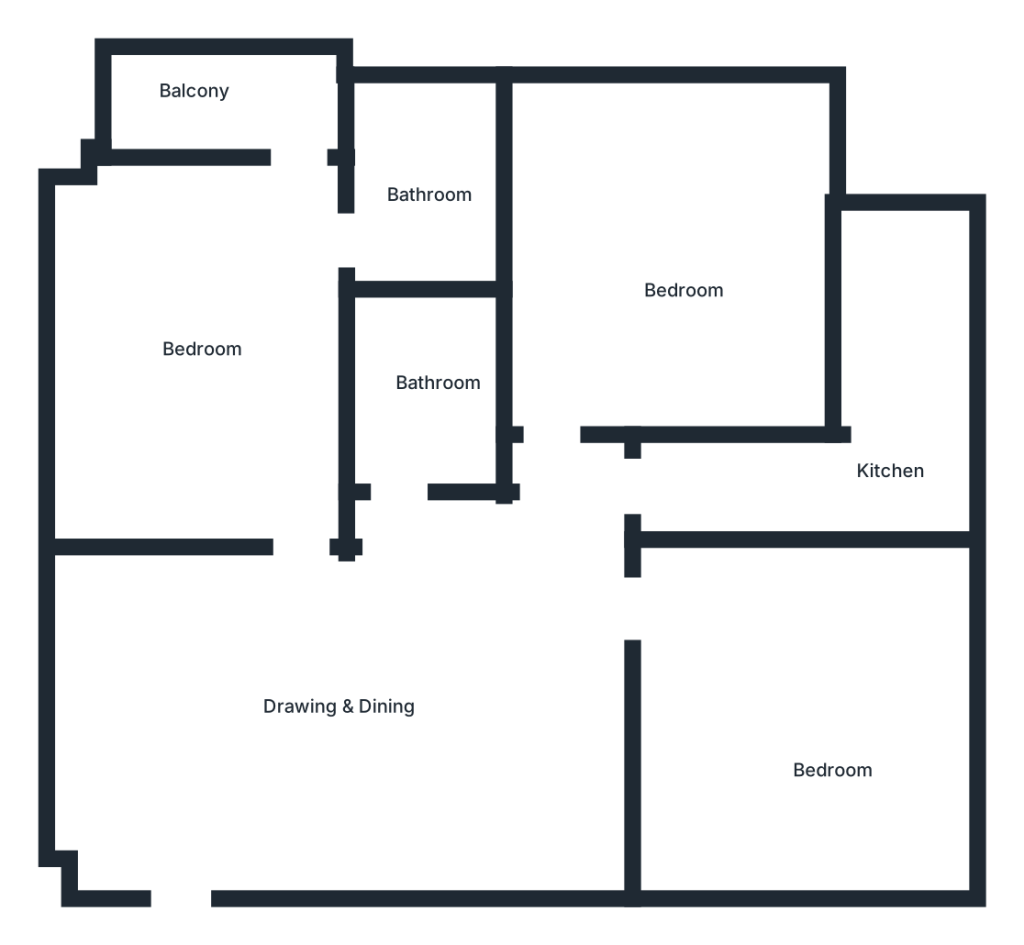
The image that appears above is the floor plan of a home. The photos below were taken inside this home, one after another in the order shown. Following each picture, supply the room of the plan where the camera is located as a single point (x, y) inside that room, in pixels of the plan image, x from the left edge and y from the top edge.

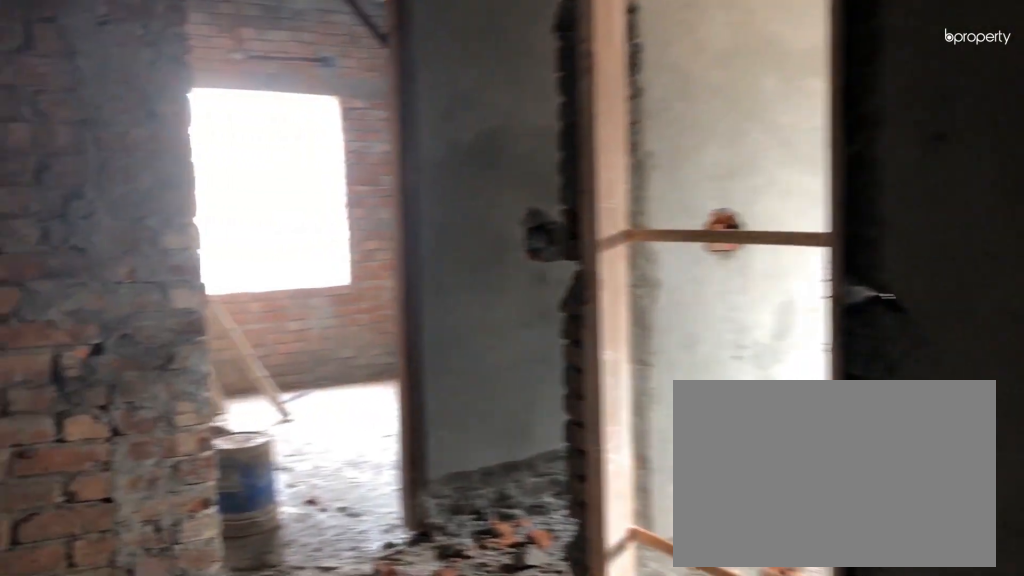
(326, 683)
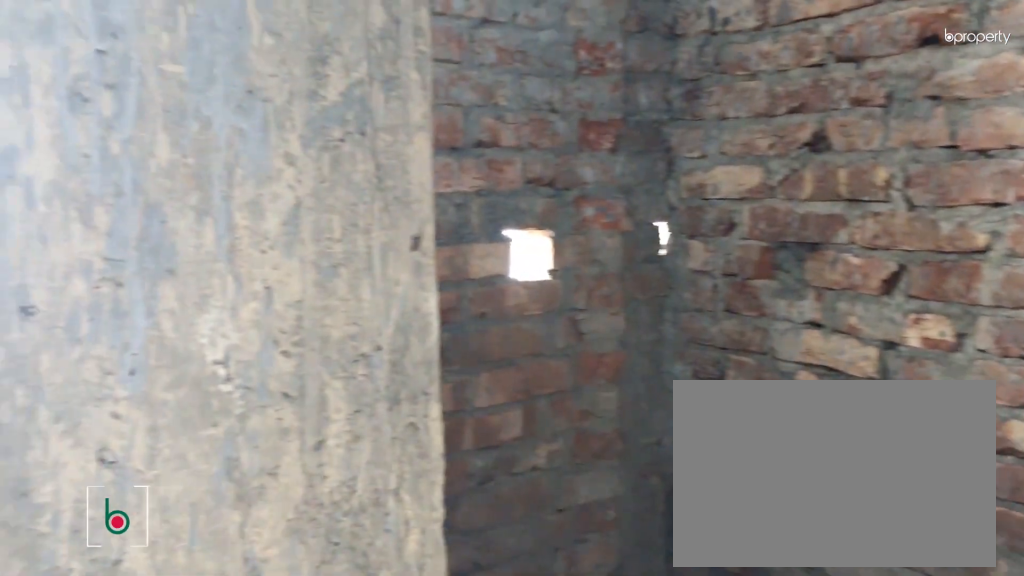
(424, 197)
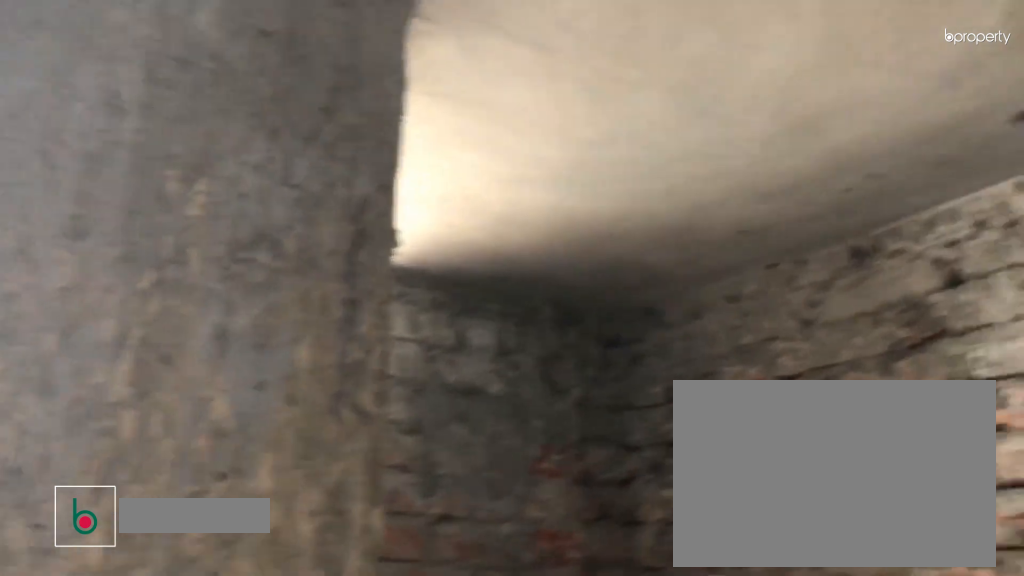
(424, 197)
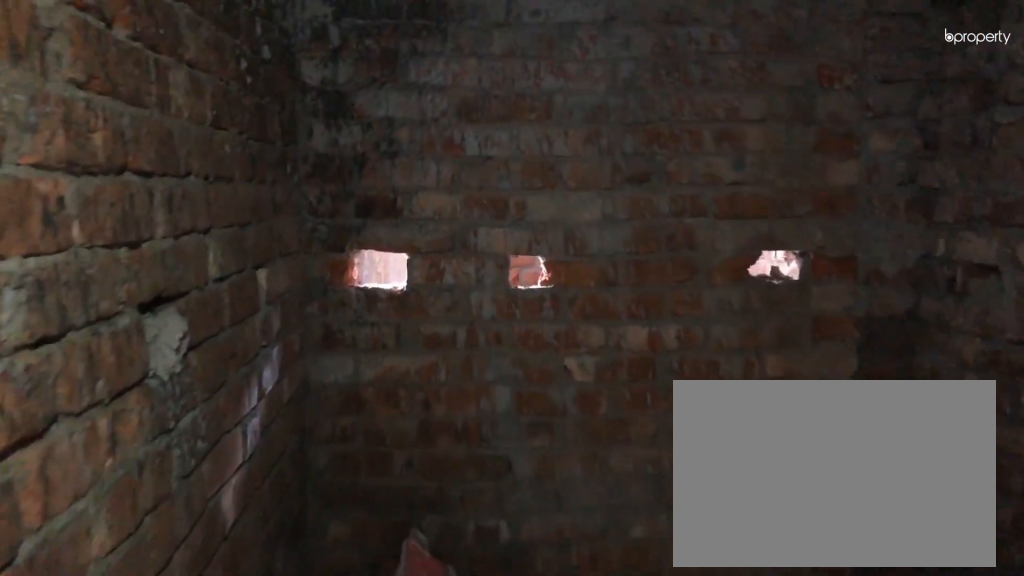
(417, 398)
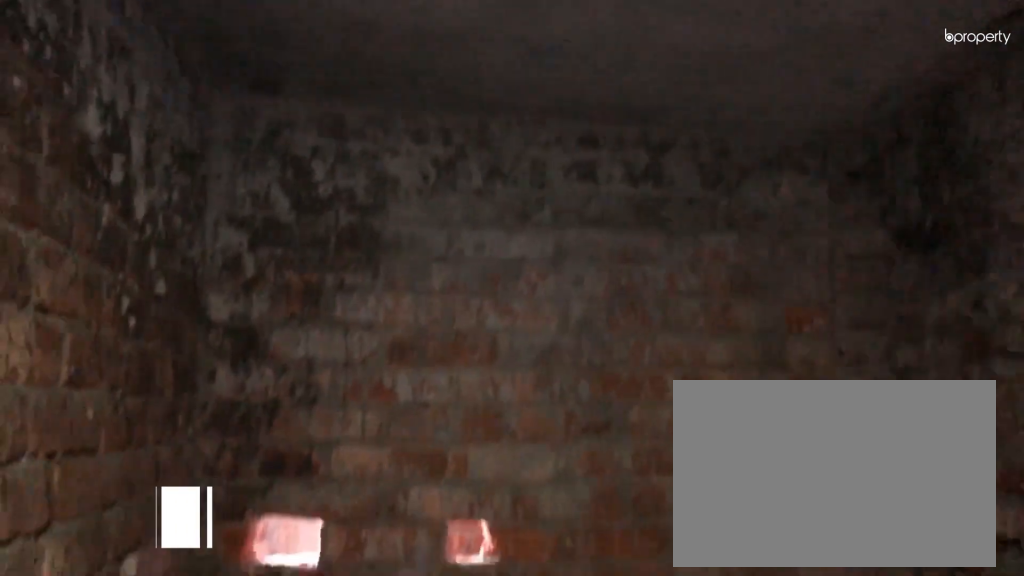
(417, 398)
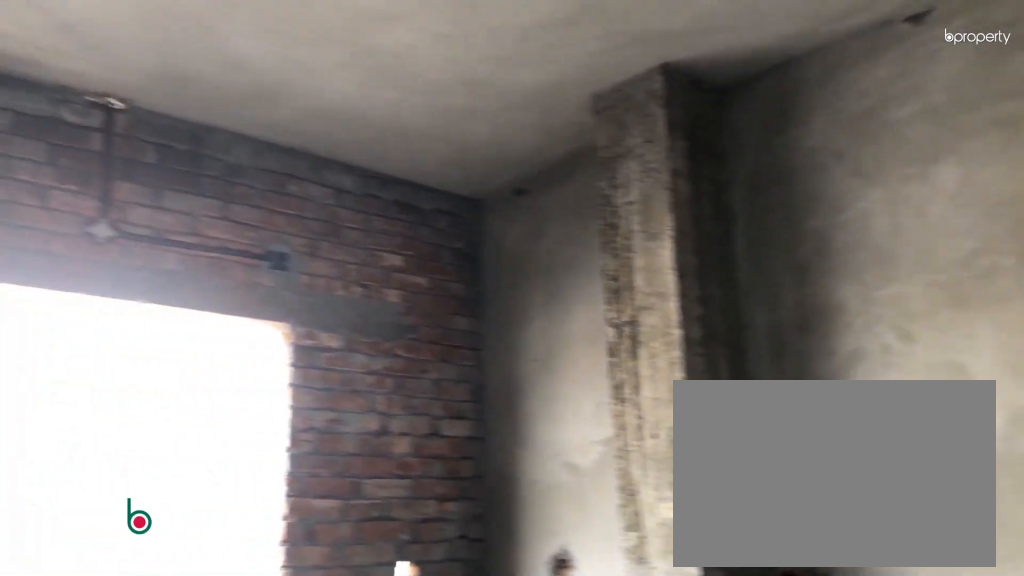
(614, 263)
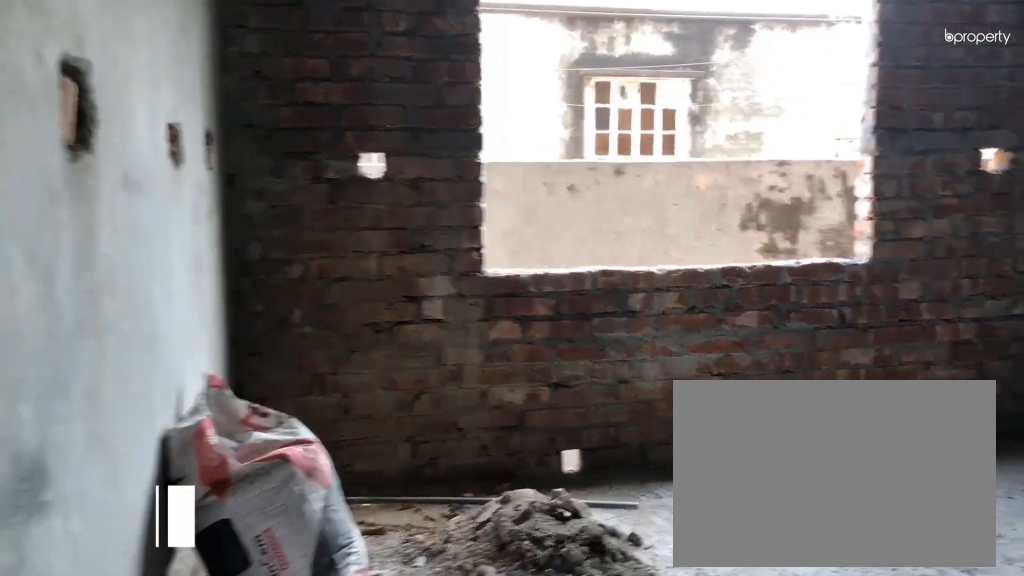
(769, 715)
